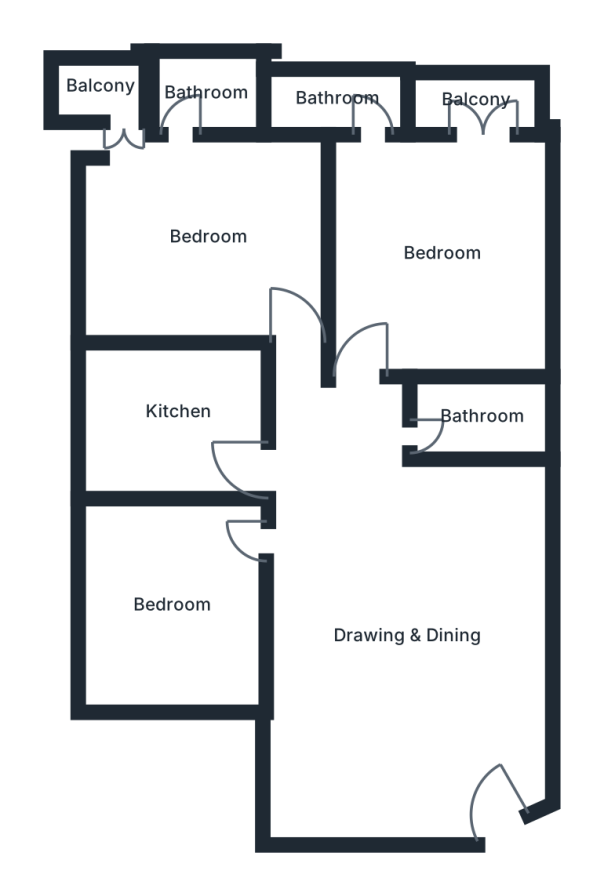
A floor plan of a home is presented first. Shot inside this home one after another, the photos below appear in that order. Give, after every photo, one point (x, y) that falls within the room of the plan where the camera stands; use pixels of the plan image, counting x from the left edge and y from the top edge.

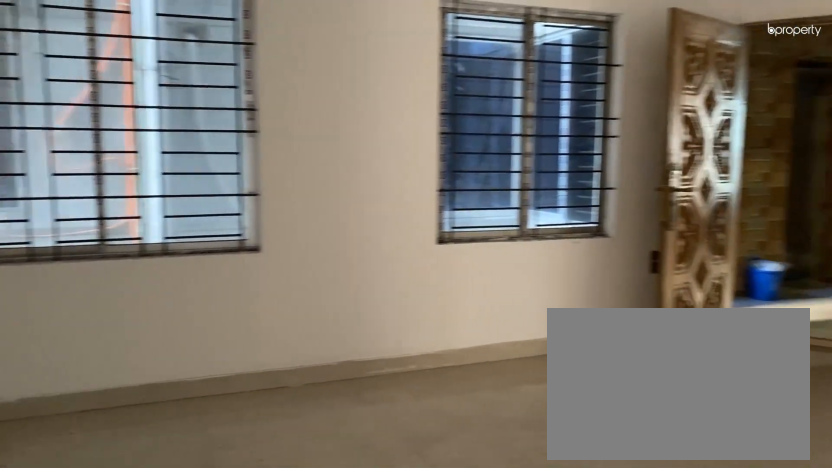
(417, 645)
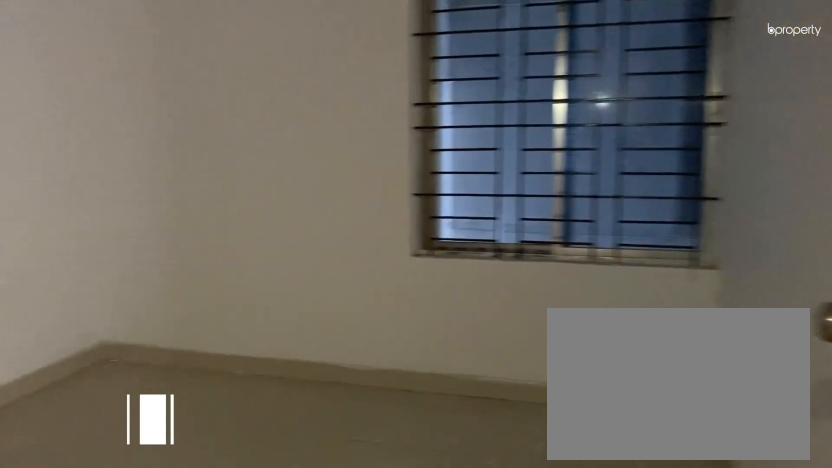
(174, 612)
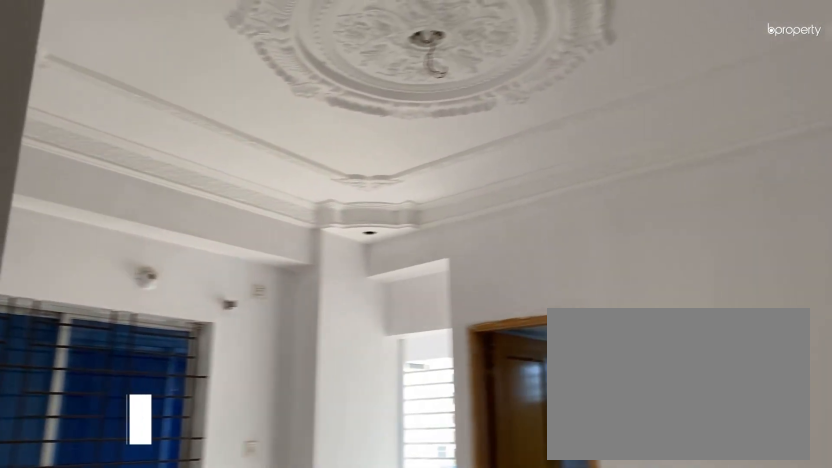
(215, 241)
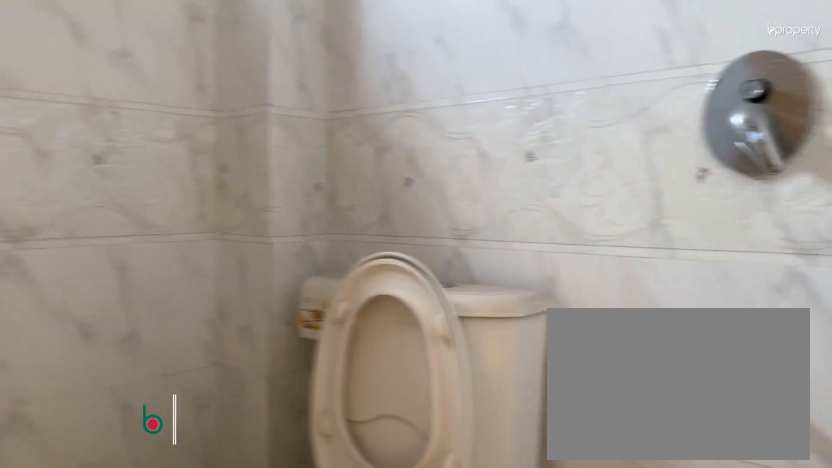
(211, 98)
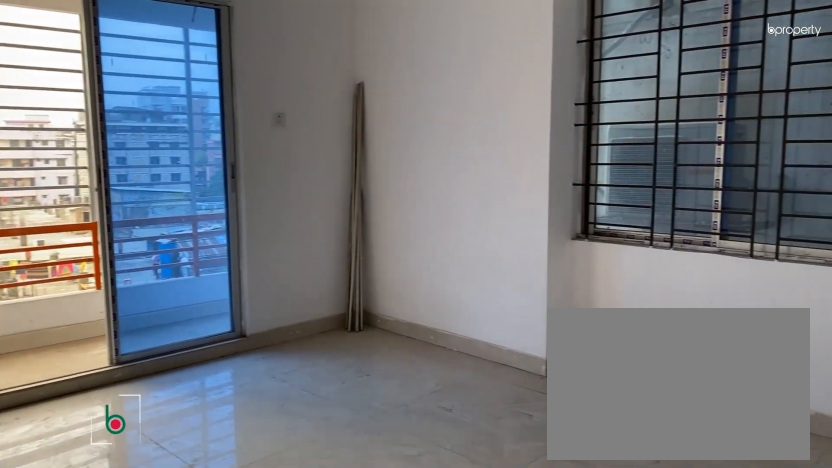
(448, 252)
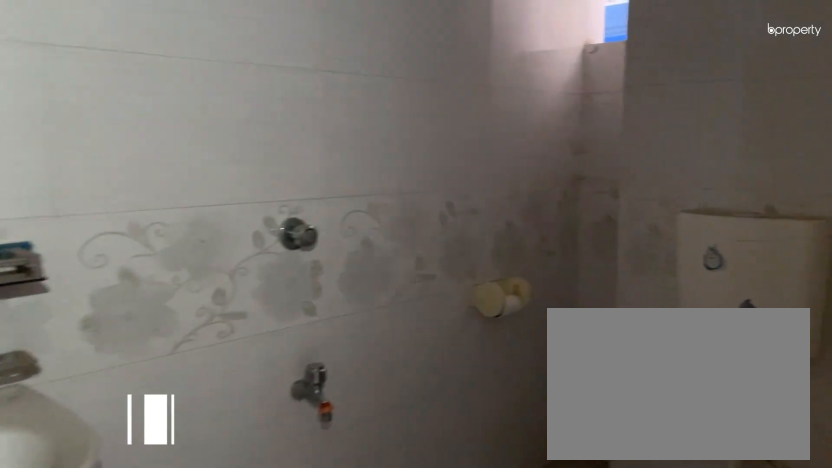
(487, 418)
